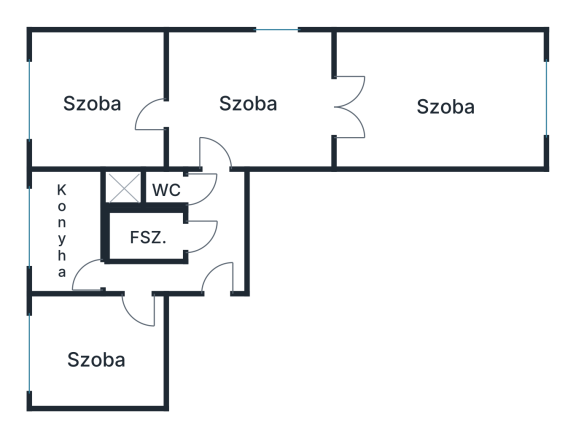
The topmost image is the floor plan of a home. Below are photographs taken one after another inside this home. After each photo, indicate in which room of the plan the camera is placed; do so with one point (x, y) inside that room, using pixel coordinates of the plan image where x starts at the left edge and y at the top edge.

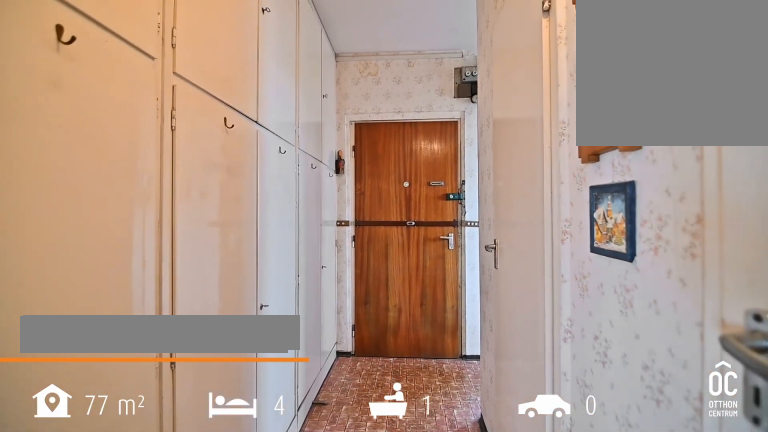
(213, 231)
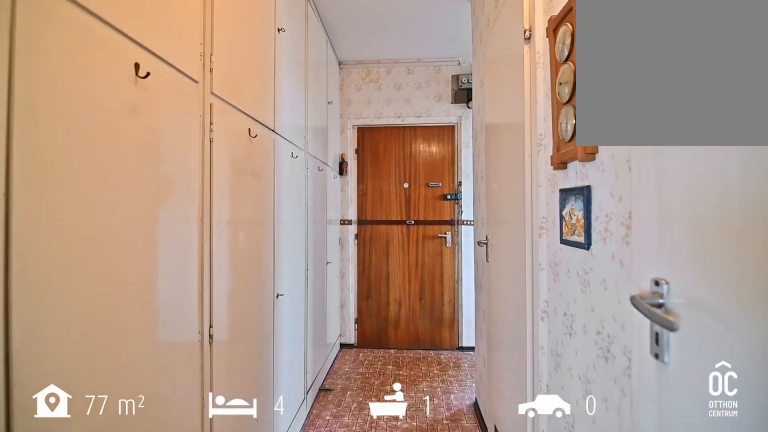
(213, 231)
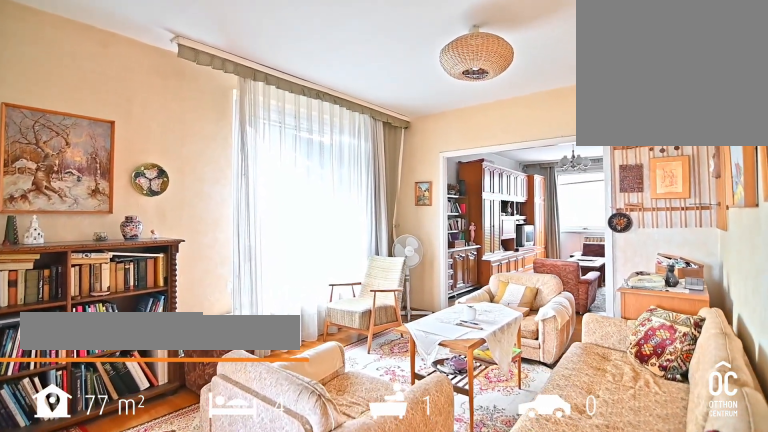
(250, 103)
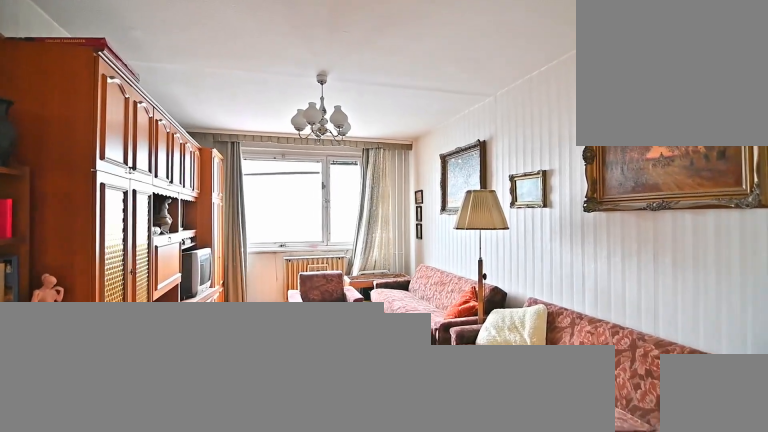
(442, 103)
